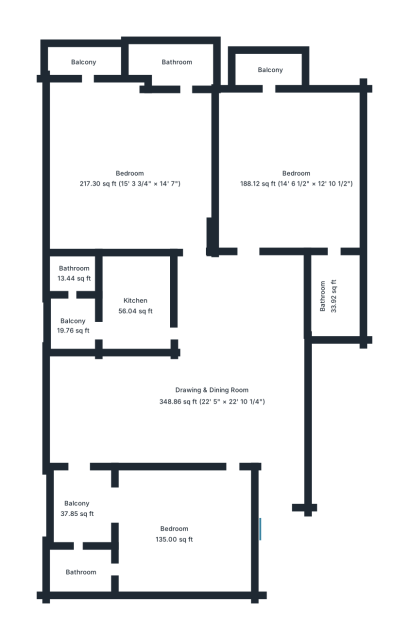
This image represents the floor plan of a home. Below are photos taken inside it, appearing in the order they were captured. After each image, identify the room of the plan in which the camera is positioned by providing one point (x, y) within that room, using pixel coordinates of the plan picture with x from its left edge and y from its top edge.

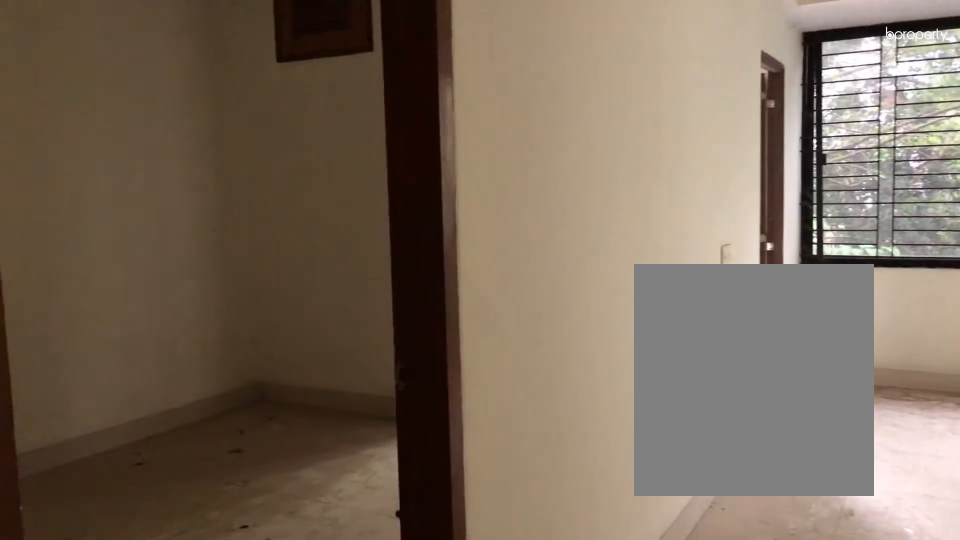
(212, 397)
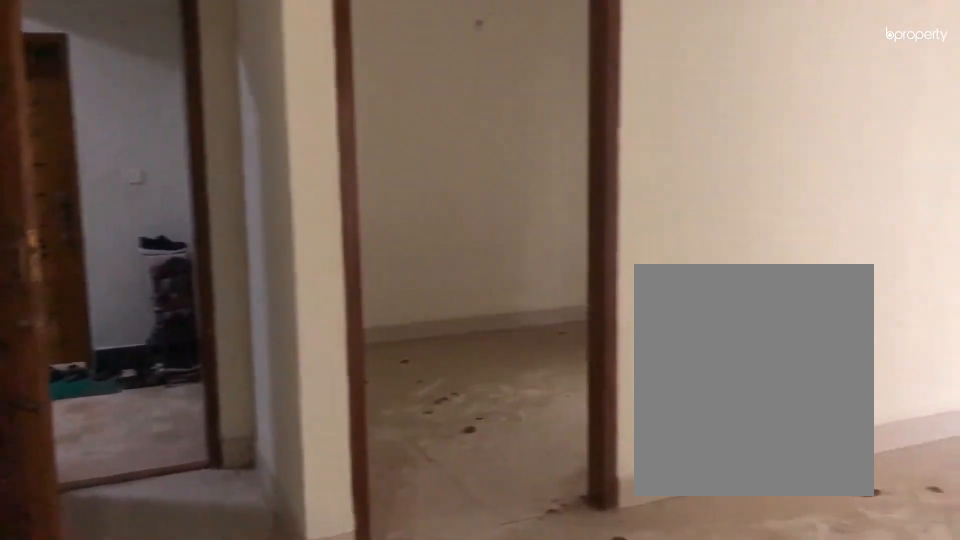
(212, 397)
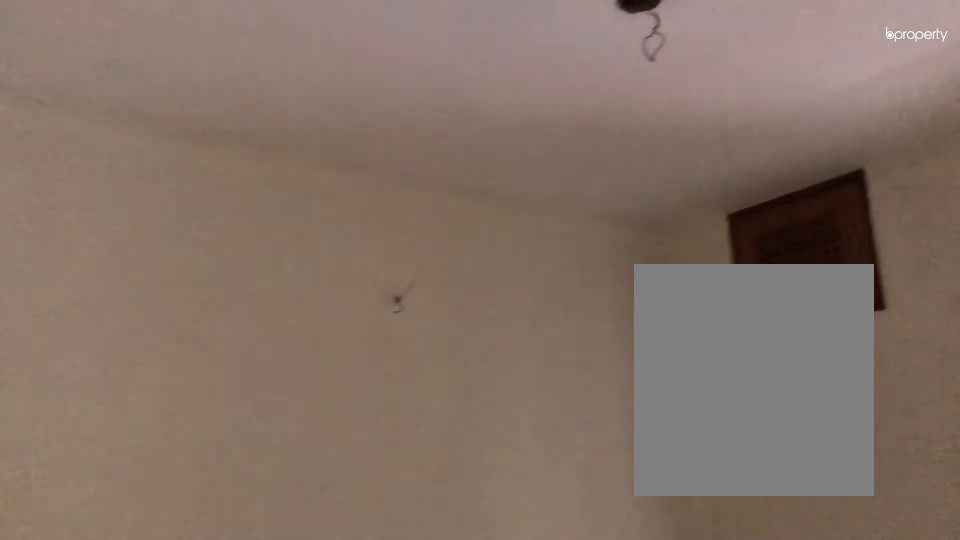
(169, 537)
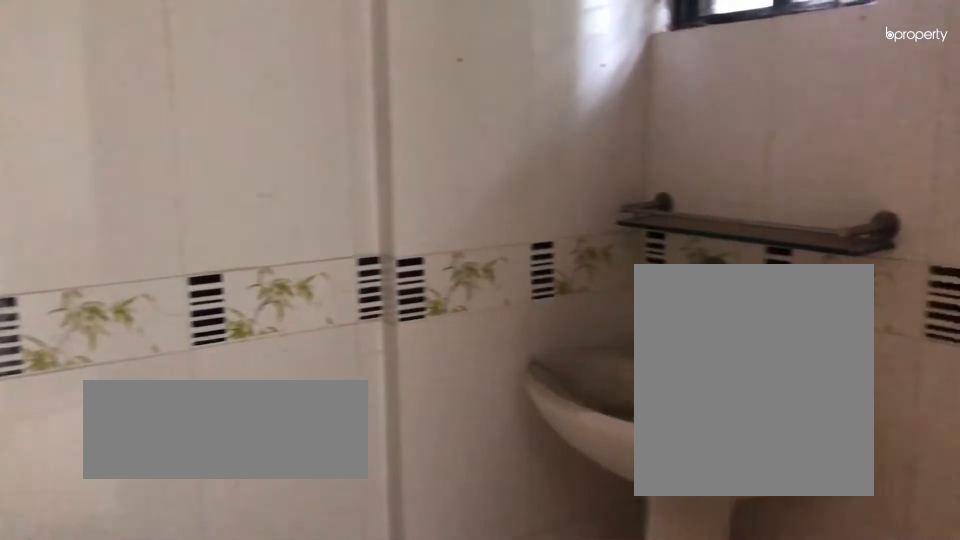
(84, 568)
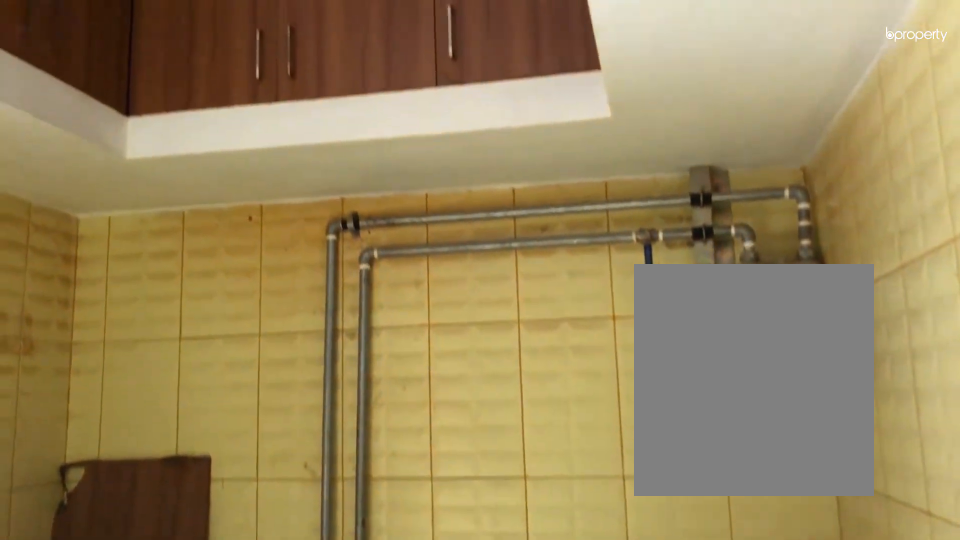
(134, 298)
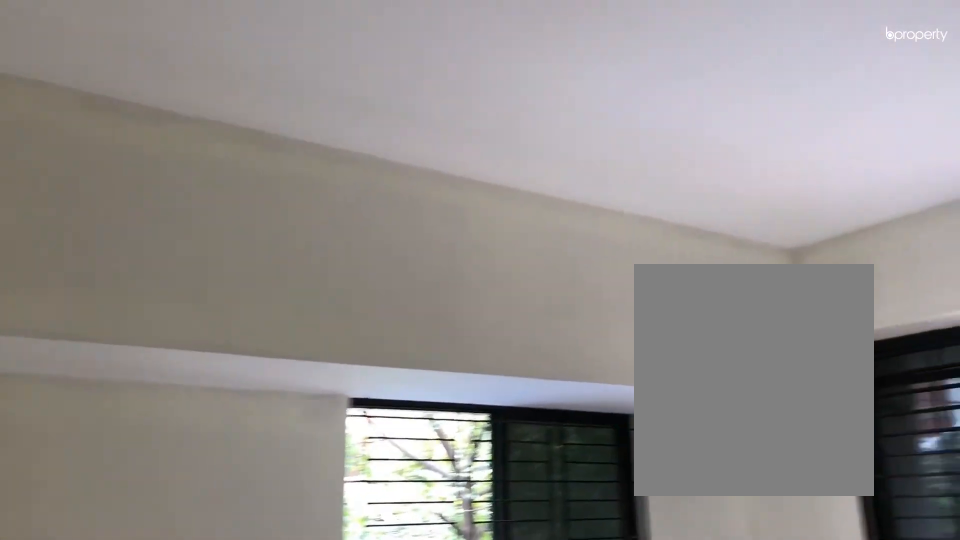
(129, 177)
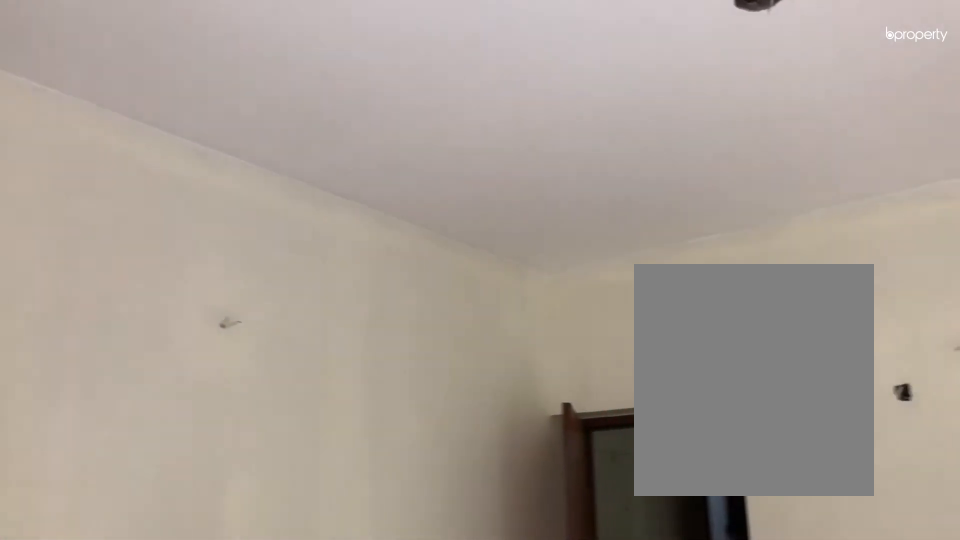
(129, 177)
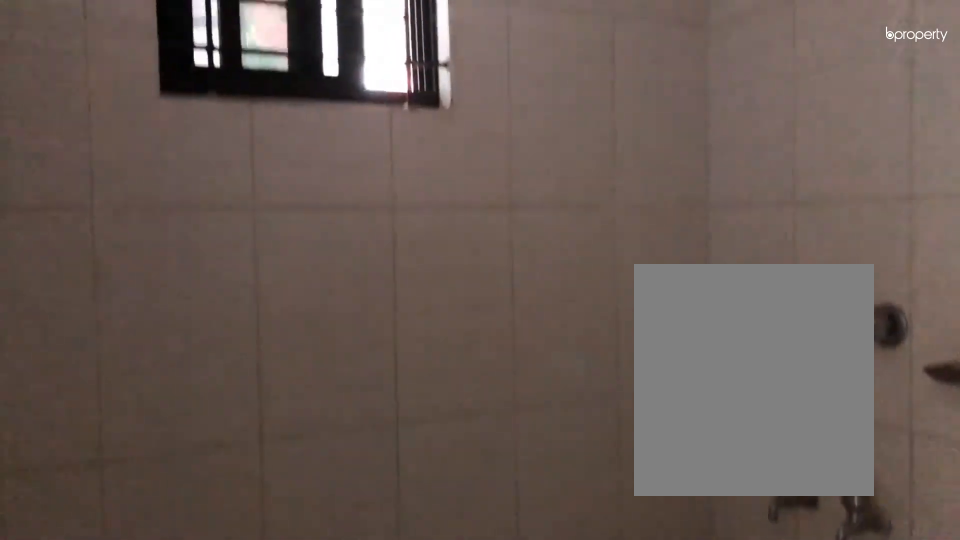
(177, 70)
